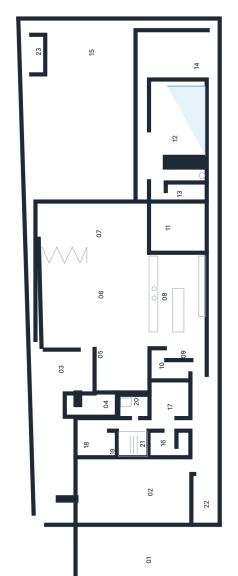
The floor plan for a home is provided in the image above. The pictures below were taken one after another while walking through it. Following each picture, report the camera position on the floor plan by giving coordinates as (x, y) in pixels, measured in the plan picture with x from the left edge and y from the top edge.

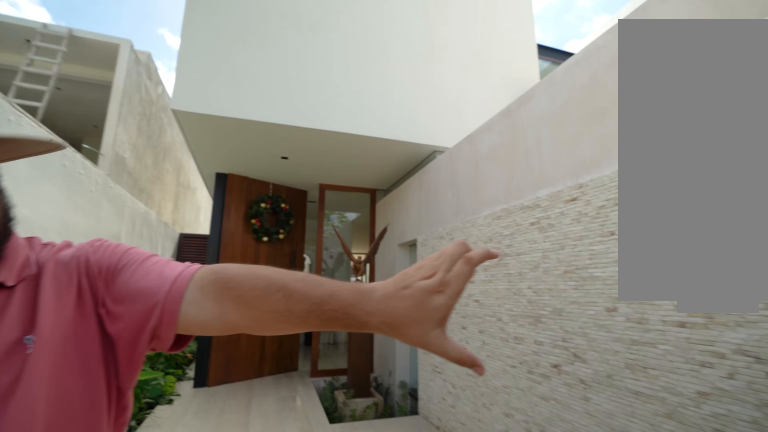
(61, 440)
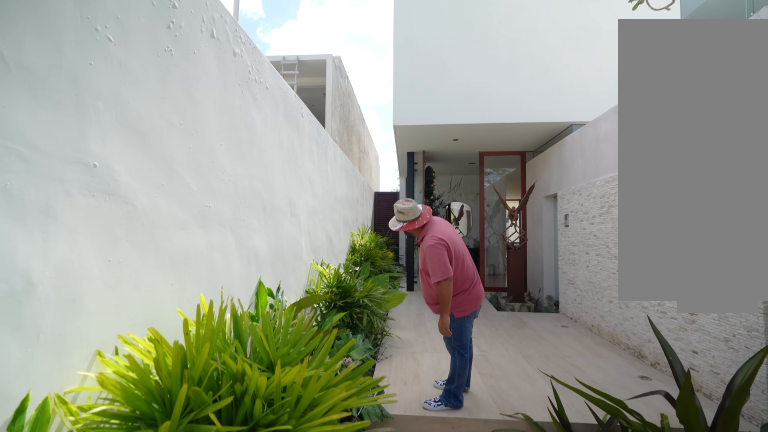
(57, 471)
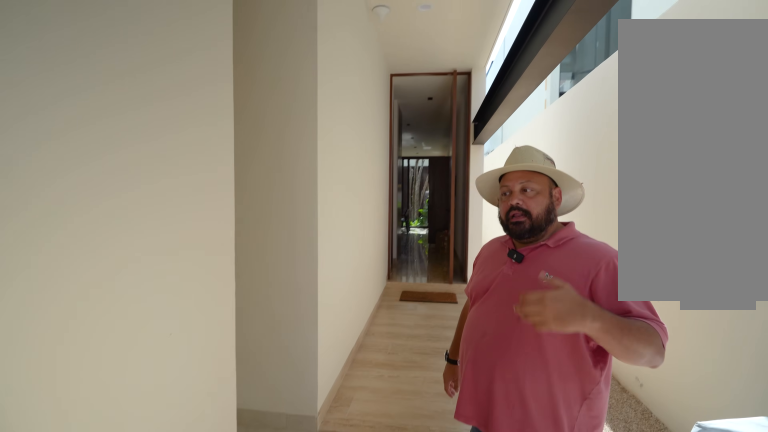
(205, 440)
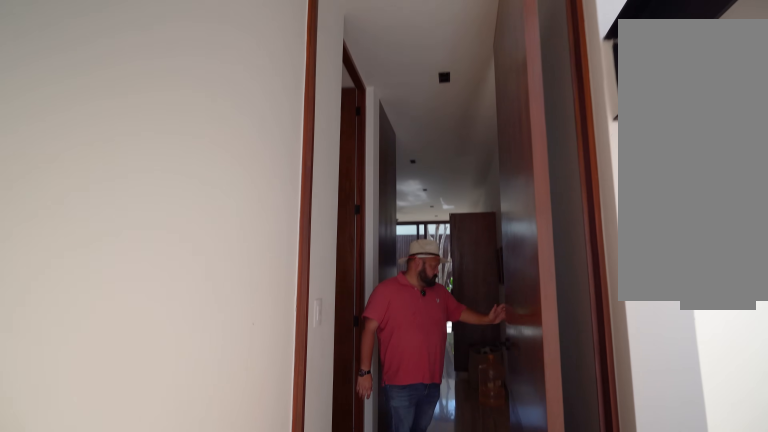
(200, 392)
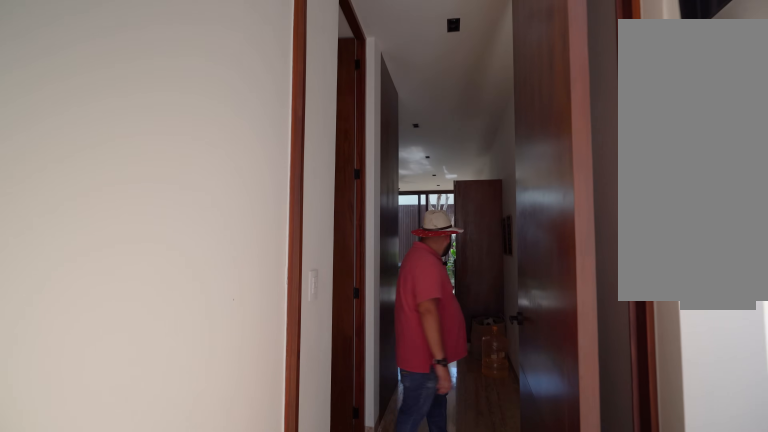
(200, 392)
